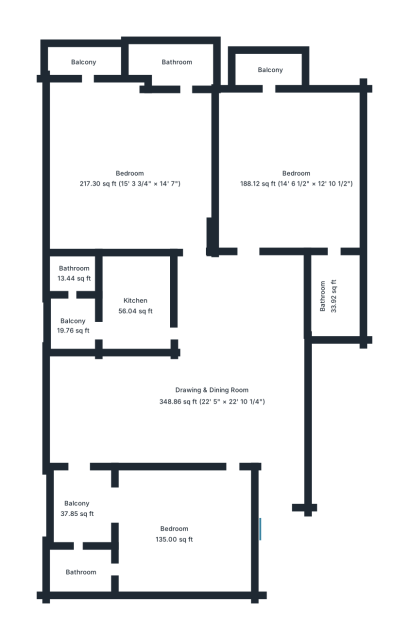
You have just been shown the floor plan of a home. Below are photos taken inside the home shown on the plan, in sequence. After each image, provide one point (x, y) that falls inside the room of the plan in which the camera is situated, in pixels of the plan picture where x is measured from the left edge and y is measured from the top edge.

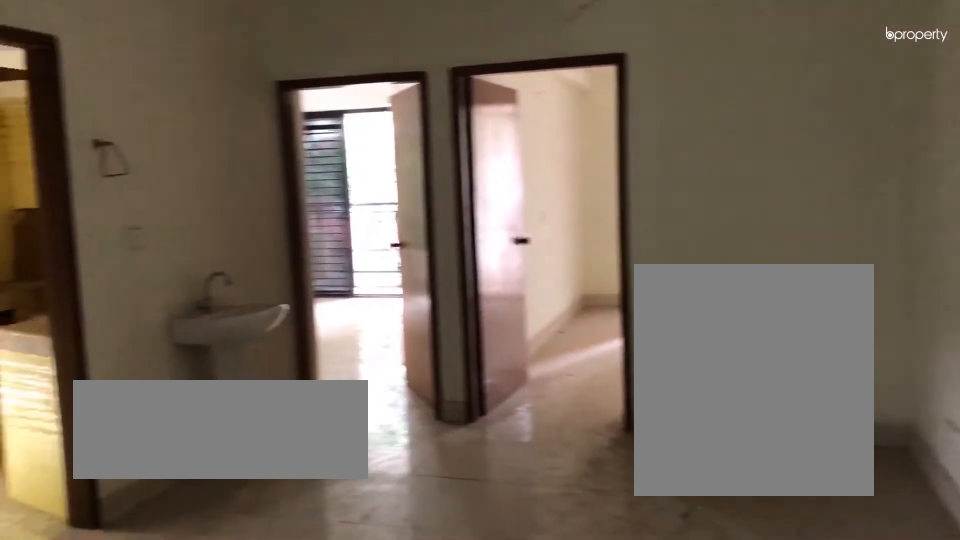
(212, 397)
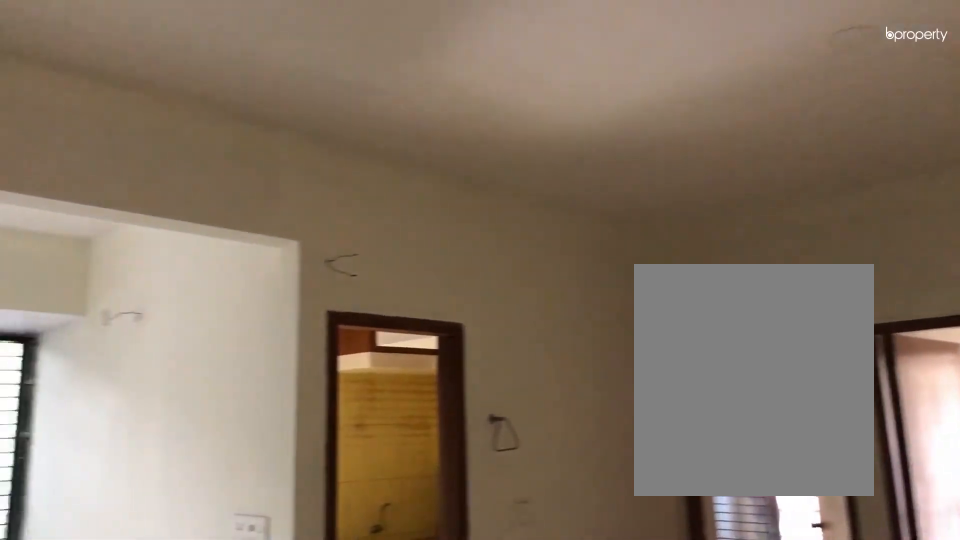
(212, 397)
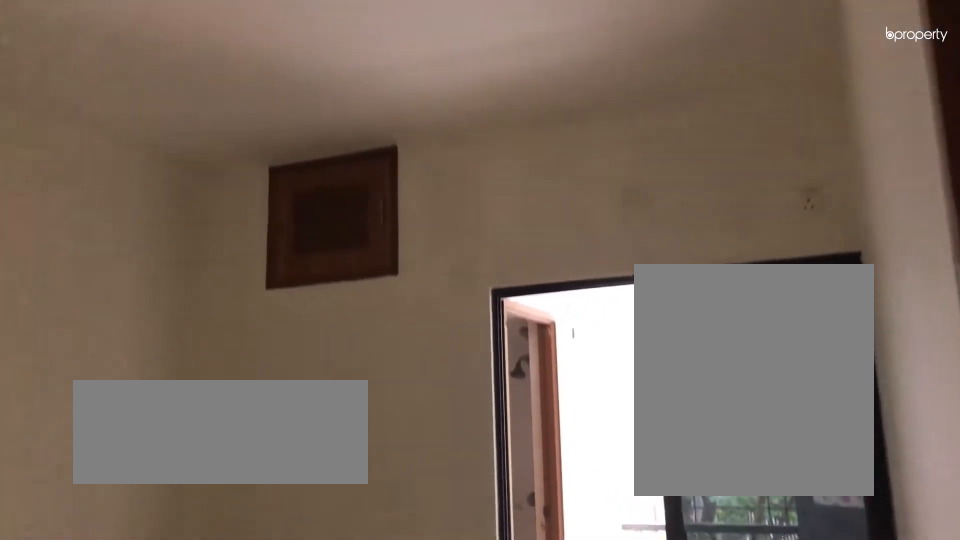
(169, 537)
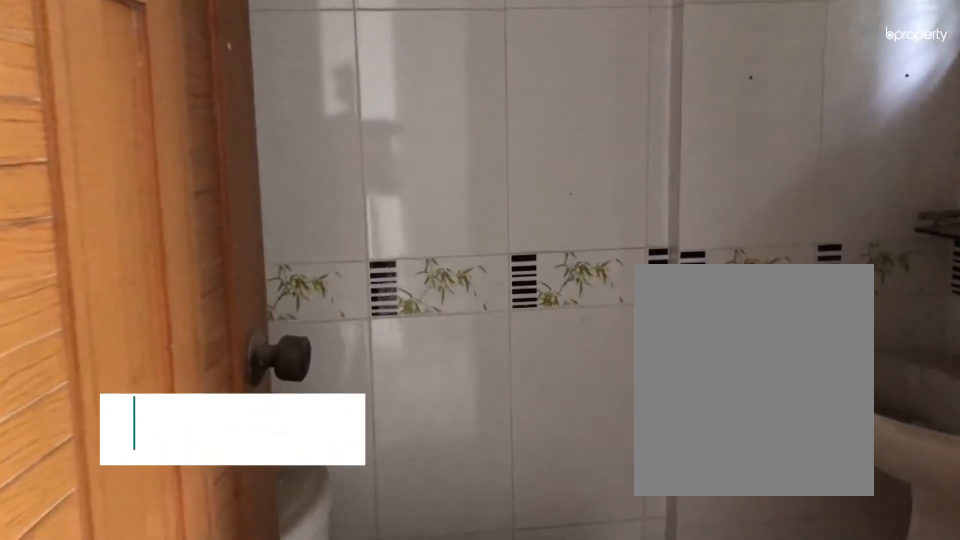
(84, 568)
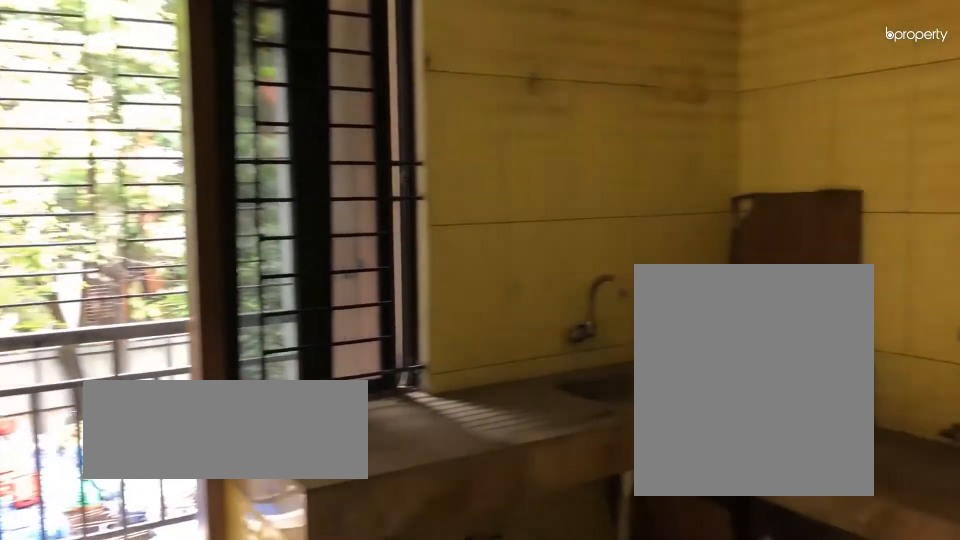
(134, 298)
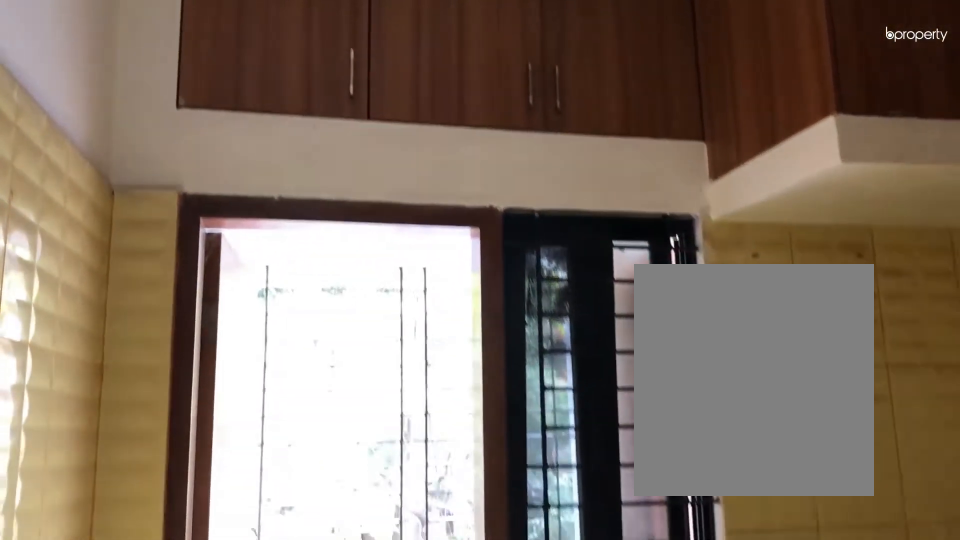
(134, 298)
